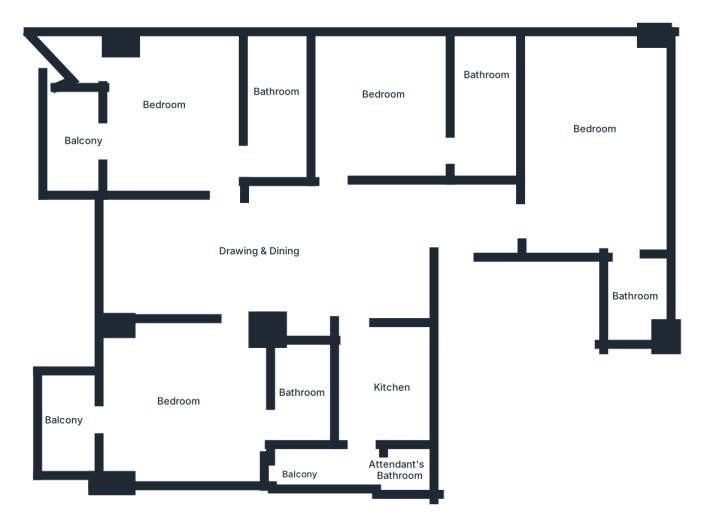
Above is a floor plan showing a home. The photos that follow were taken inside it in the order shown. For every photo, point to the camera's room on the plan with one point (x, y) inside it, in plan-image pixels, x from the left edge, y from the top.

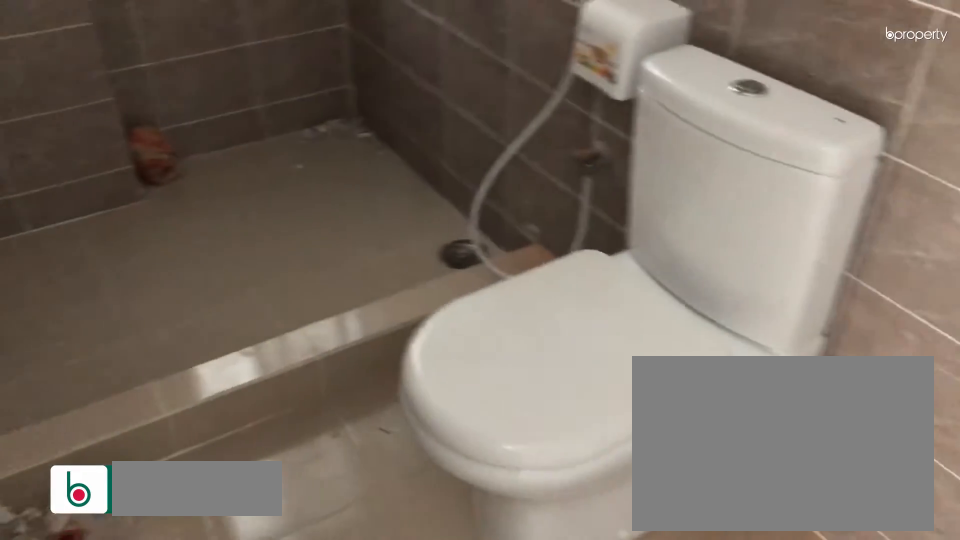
(278, 103)
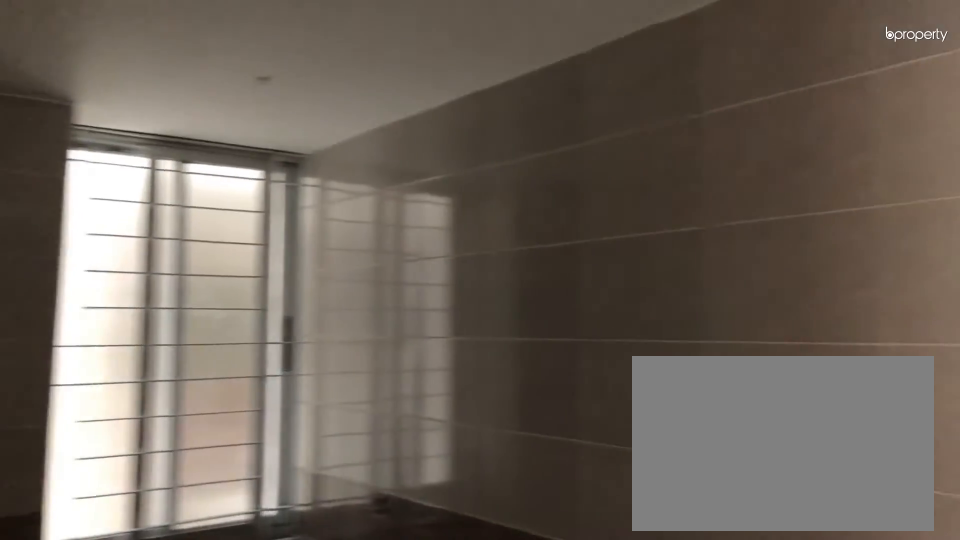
(278, 103)
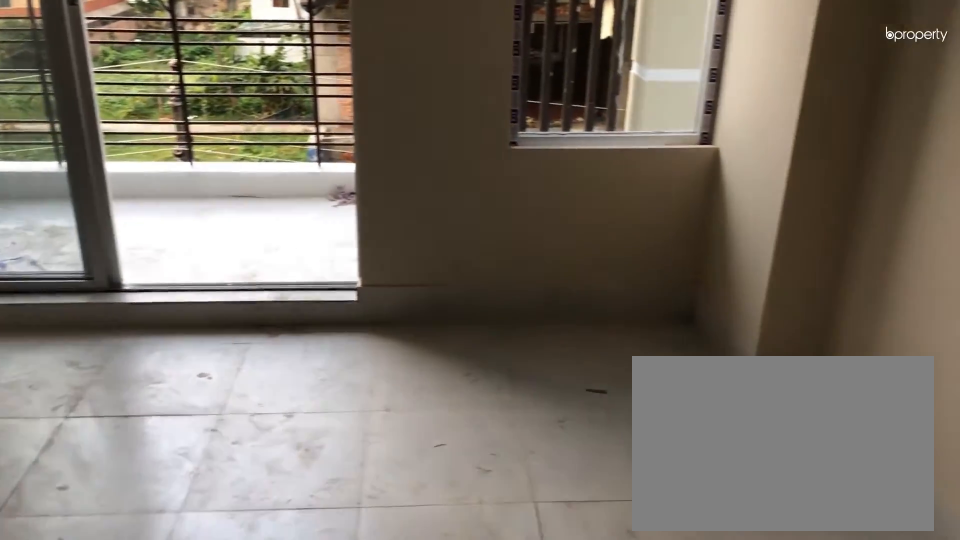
(196, 408)
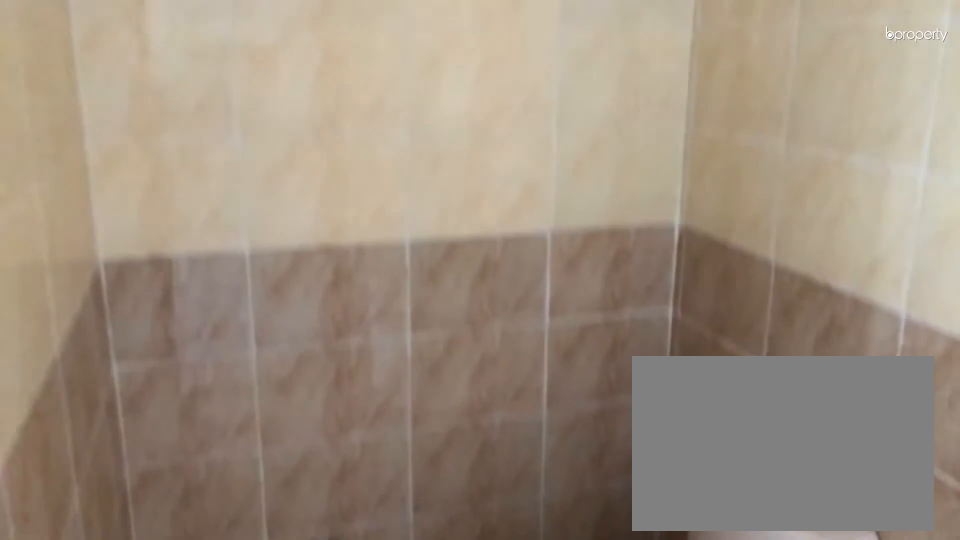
(304, 392)
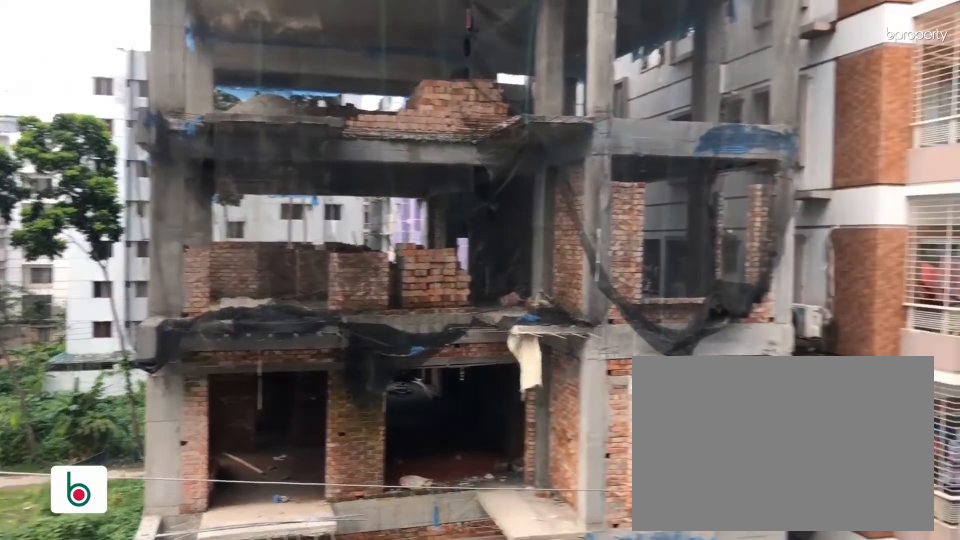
(61, 423)
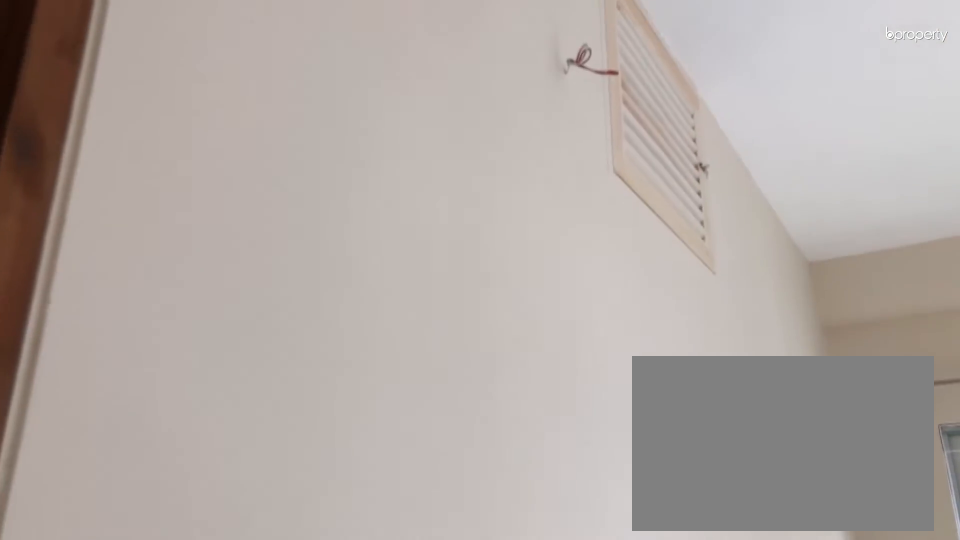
(614, 151)
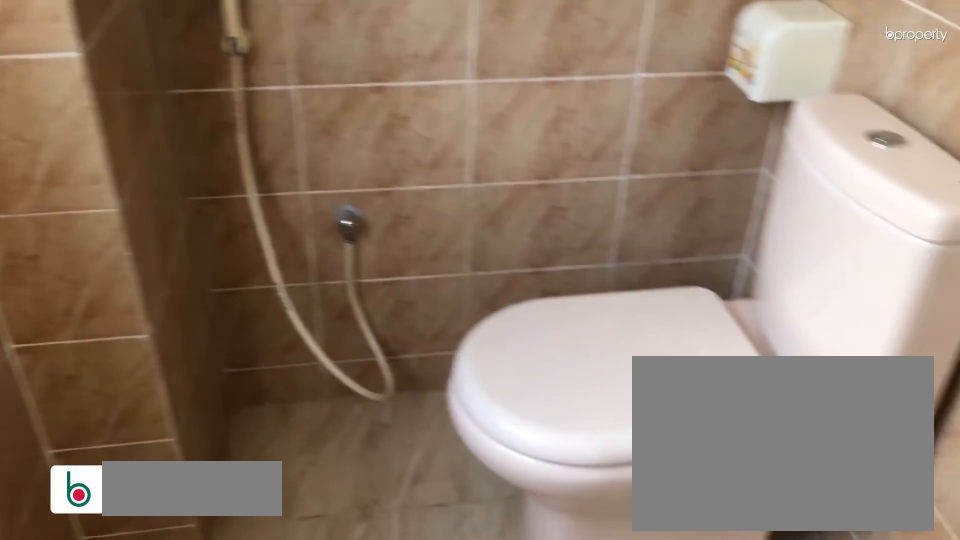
(633, 289)
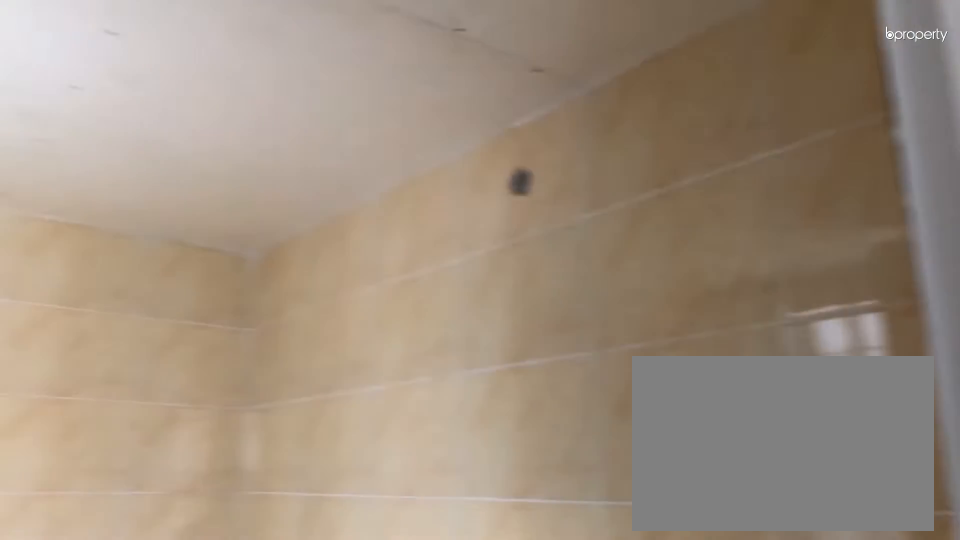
(633, 289)
